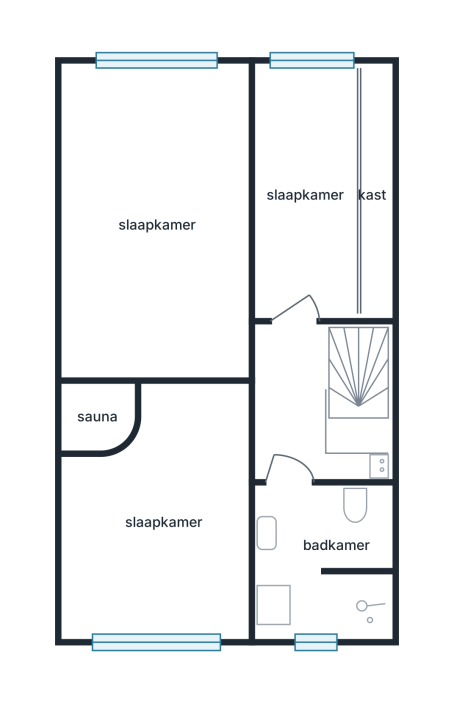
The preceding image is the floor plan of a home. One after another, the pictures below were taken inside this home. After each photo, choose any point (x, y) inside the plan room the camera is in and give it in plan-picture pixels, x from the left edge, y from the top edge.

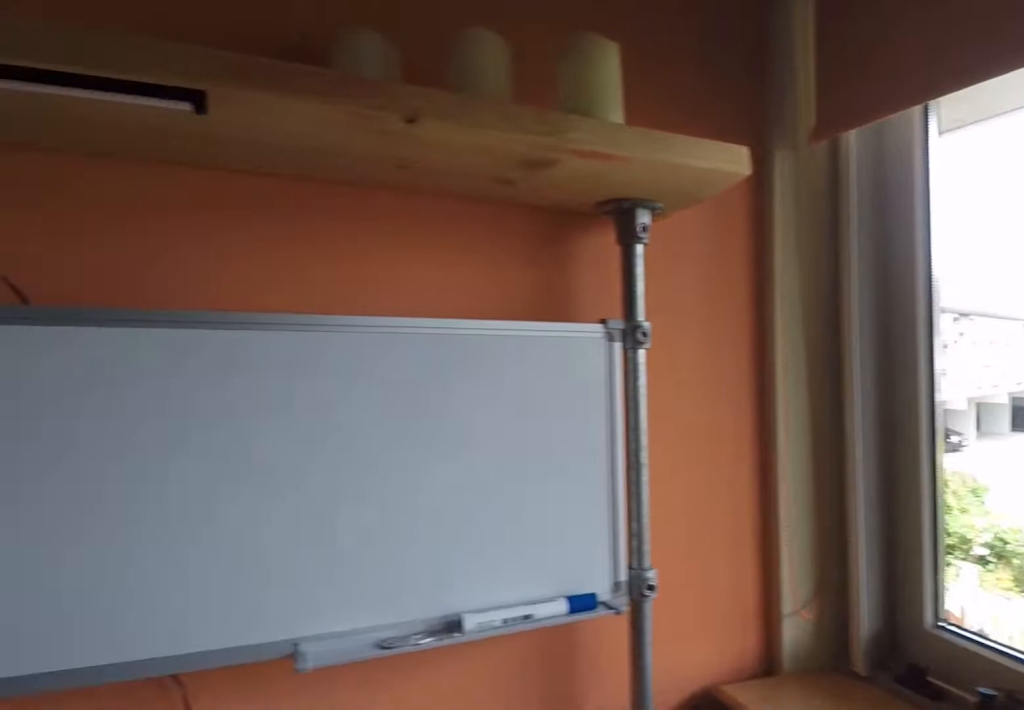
(304, 193)
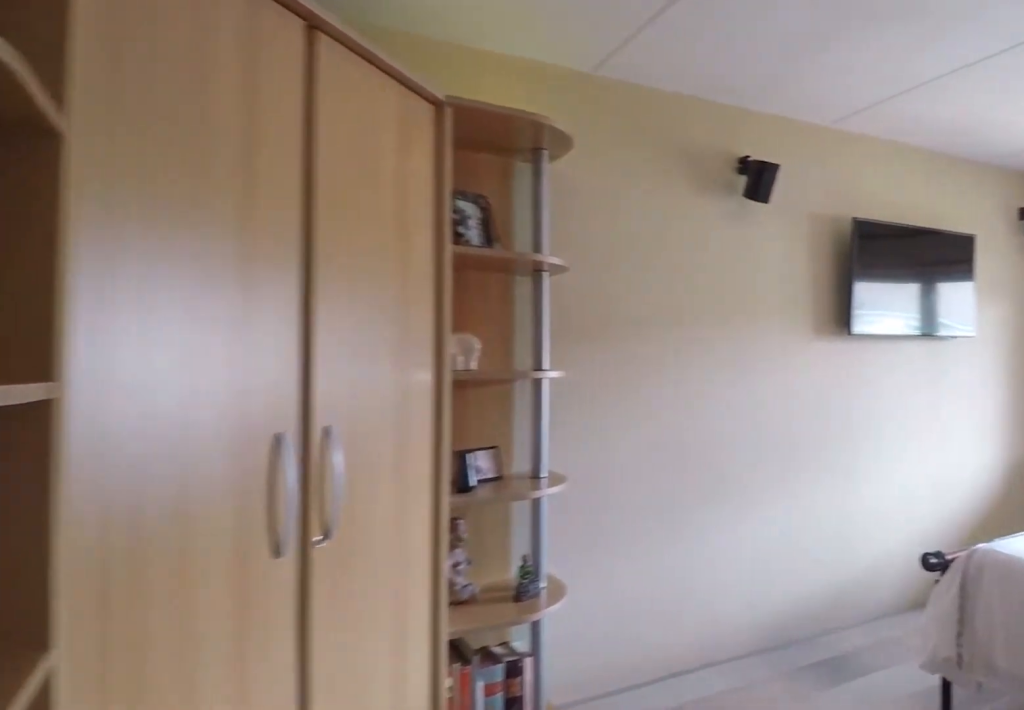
(106, 171)
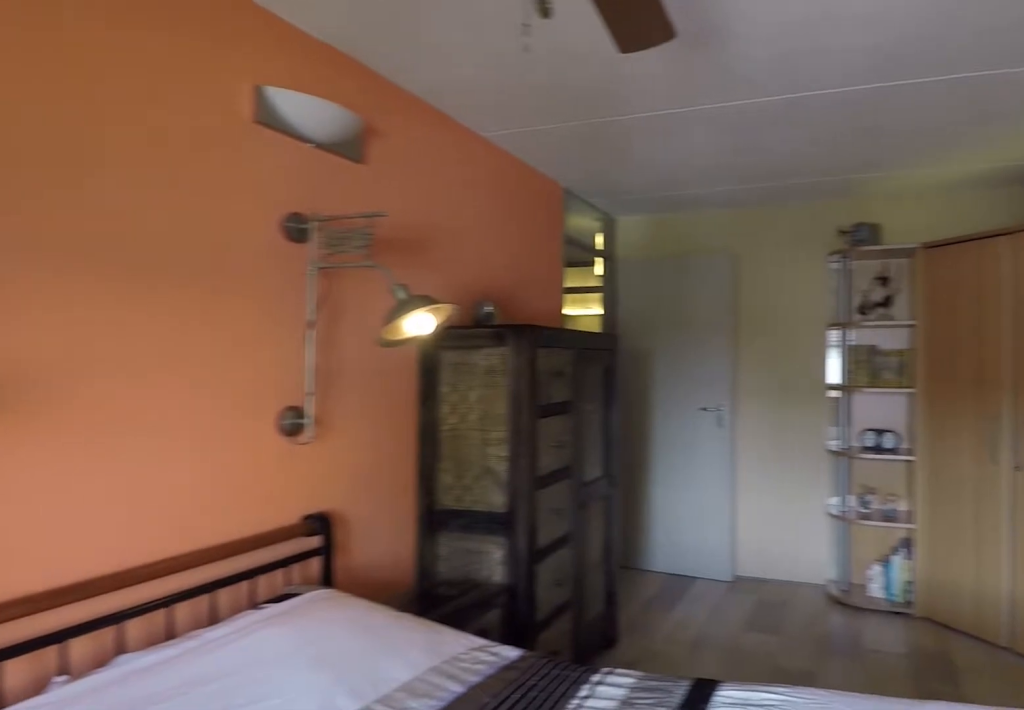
(106, 171)
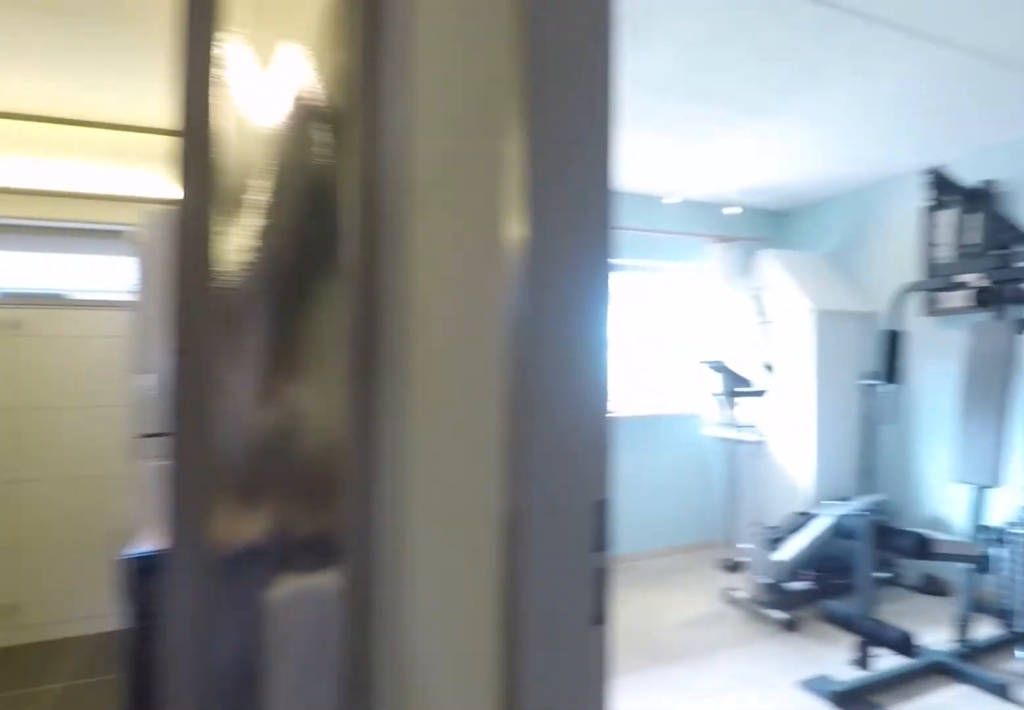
(297, 407)
